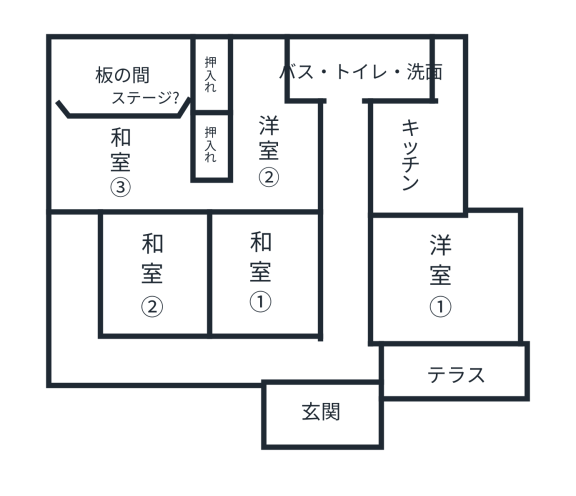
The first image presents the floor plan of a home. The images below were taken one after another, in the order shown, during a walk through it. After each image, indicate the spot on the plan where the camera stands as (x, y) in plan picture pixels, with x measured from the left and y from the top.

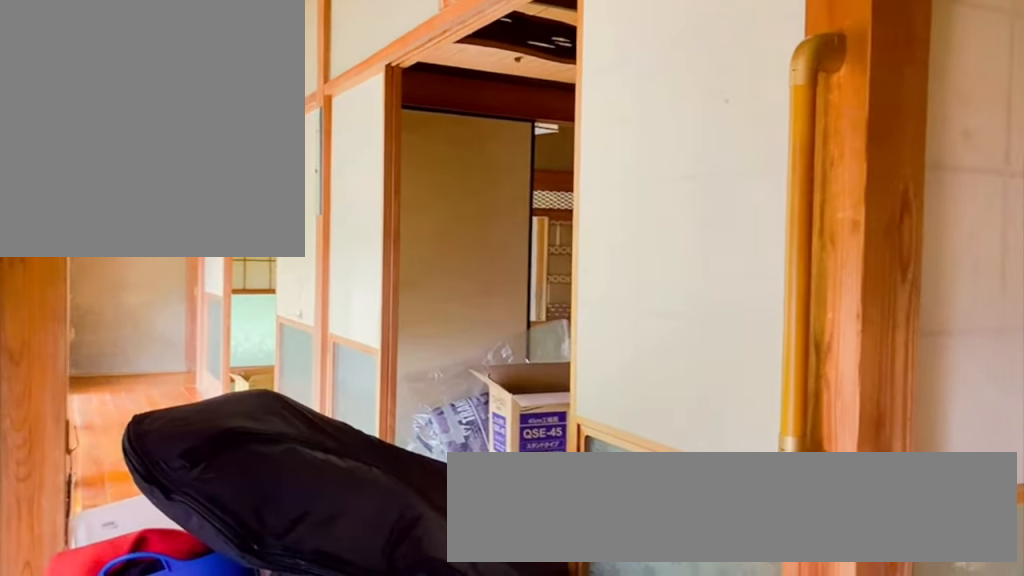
(328, 324)
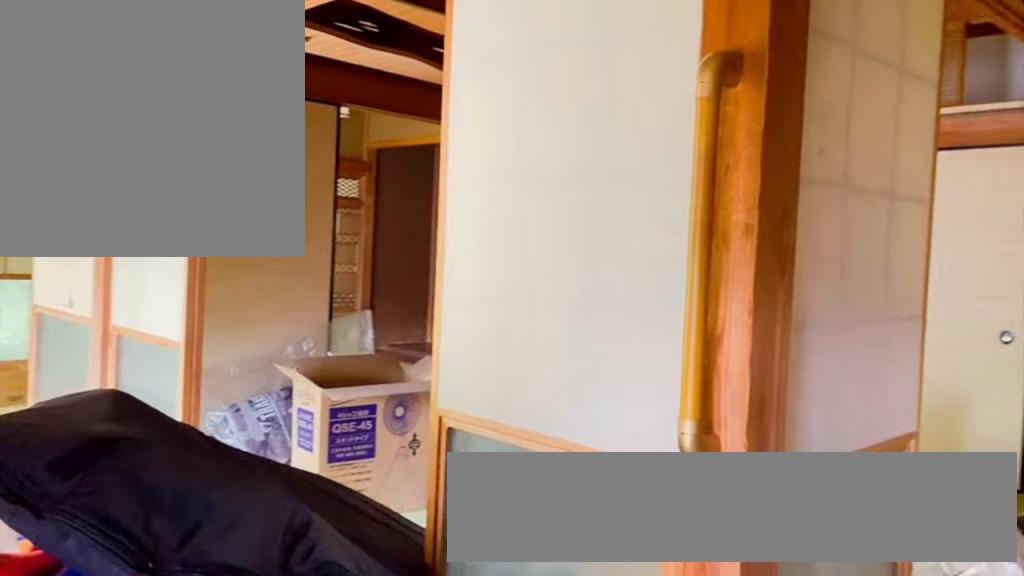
(329, 315)
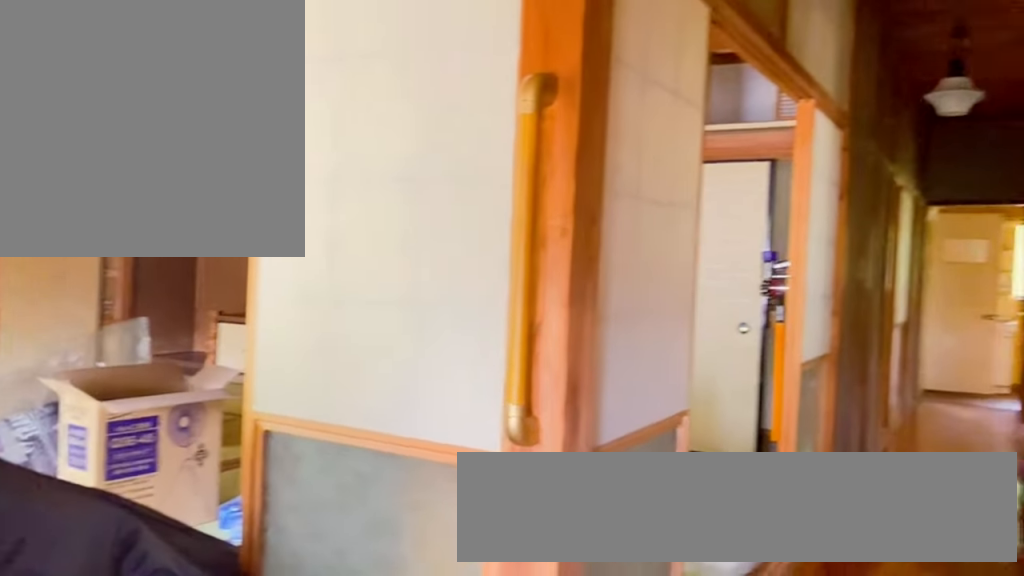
(328, 310)
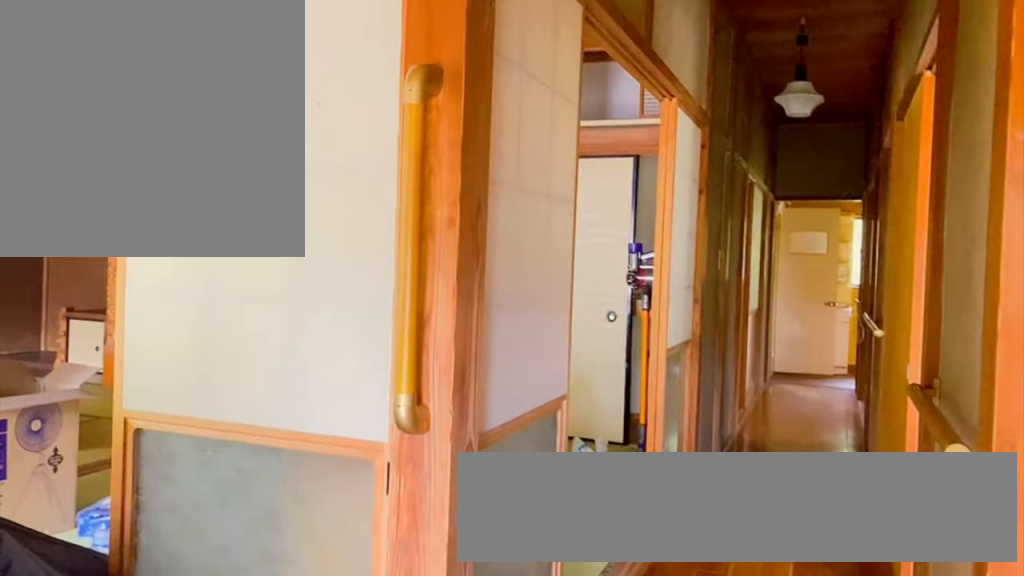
(331, 307)
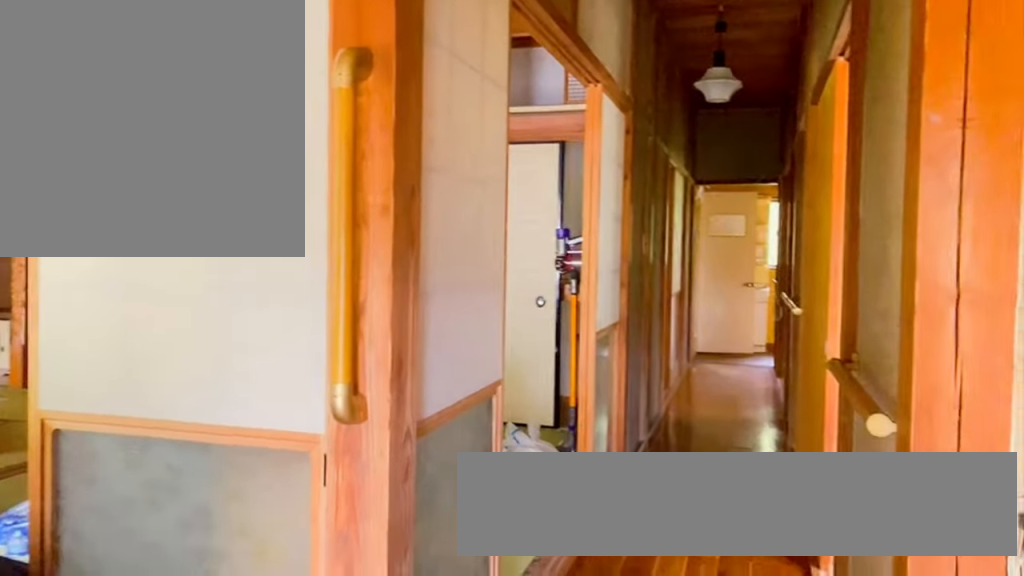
(331, 305)
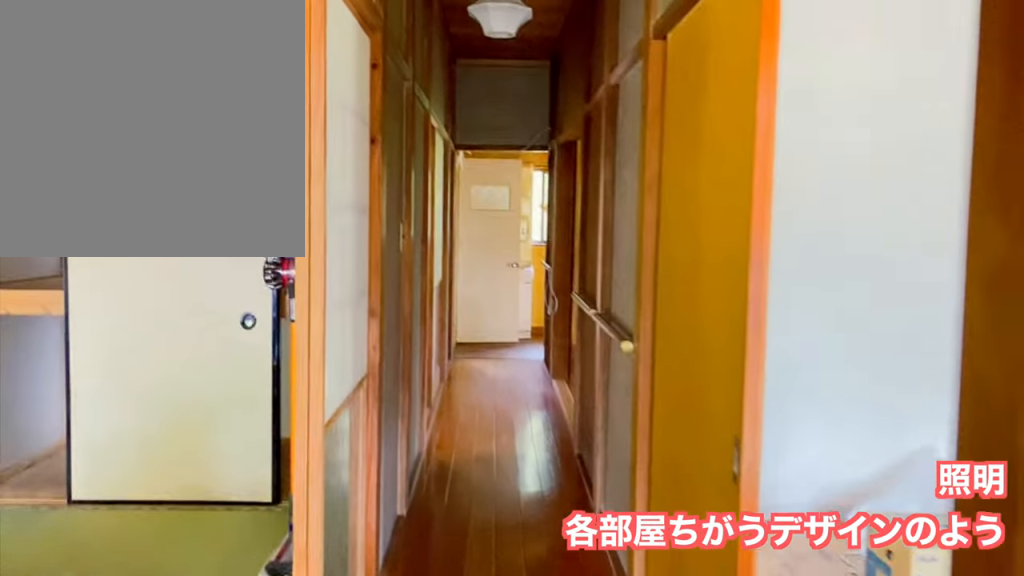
(339, 284)
